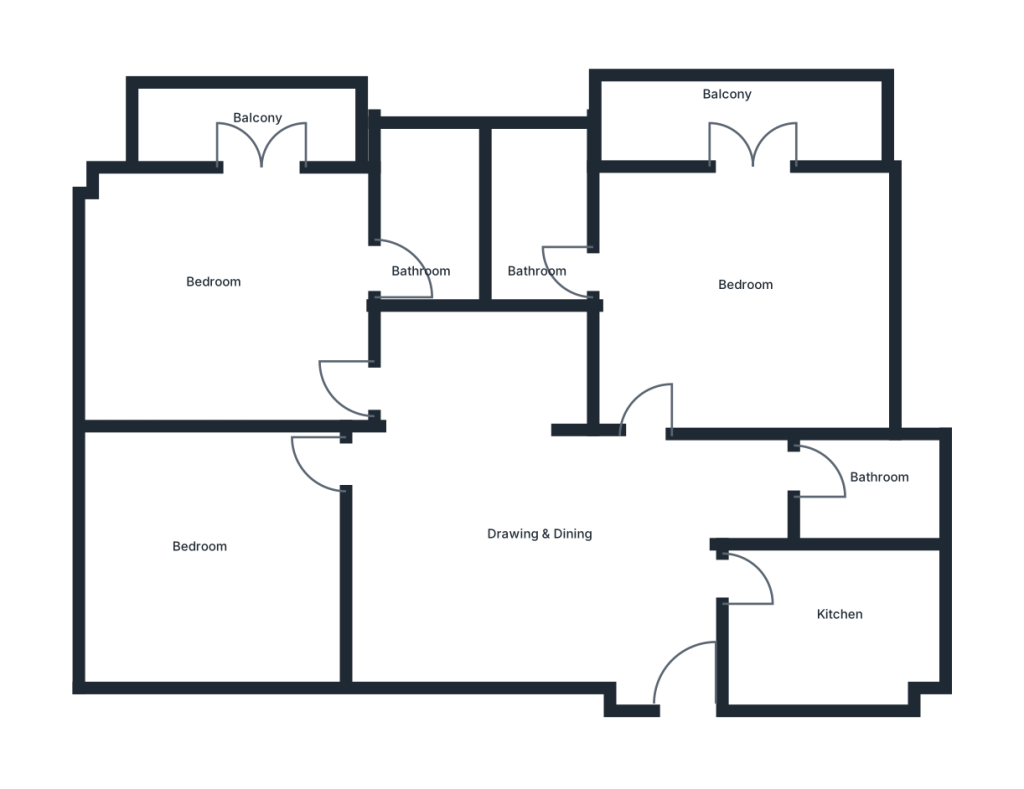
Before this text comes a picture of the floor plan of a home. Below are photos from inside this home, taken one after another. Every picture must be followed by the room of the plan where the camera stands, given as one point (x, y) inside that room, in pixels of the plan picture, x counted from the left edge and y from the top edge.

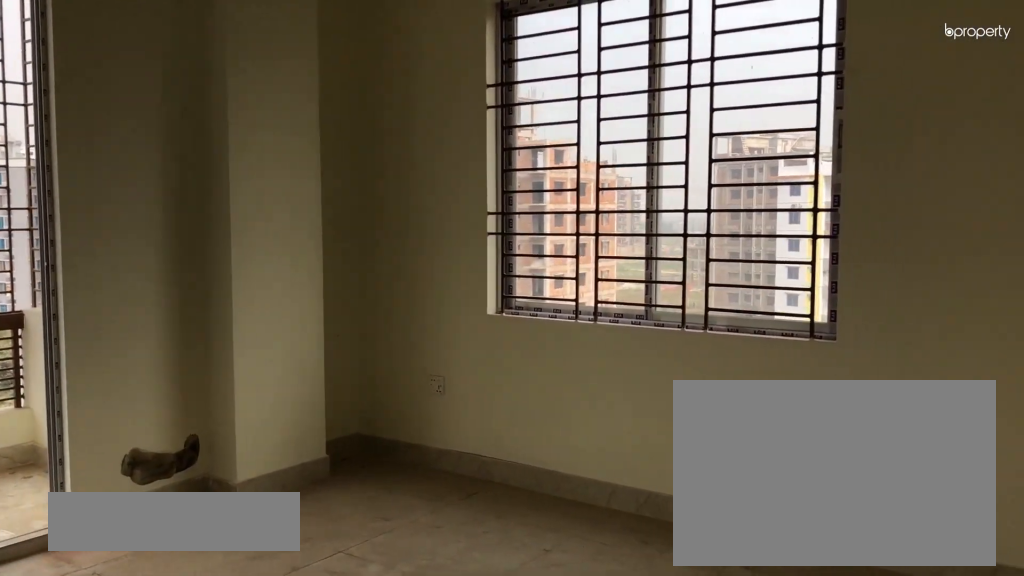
(751, 270)
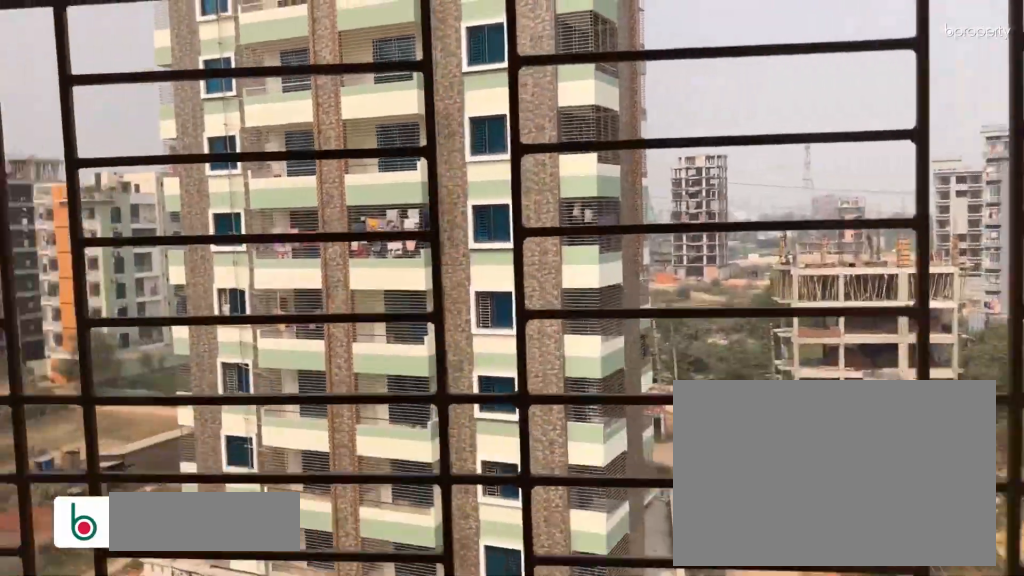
(748, 104)
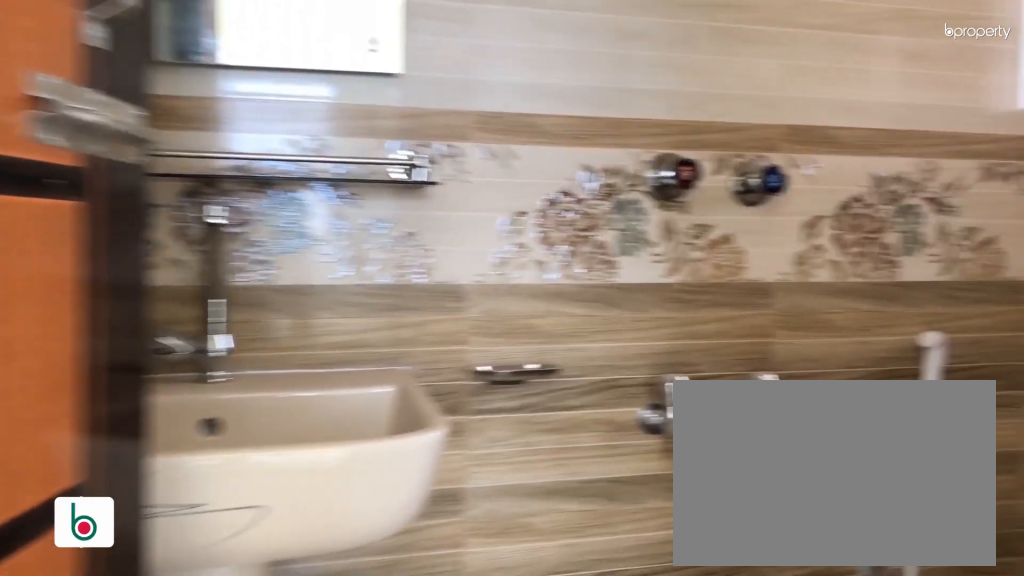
(536, 206)
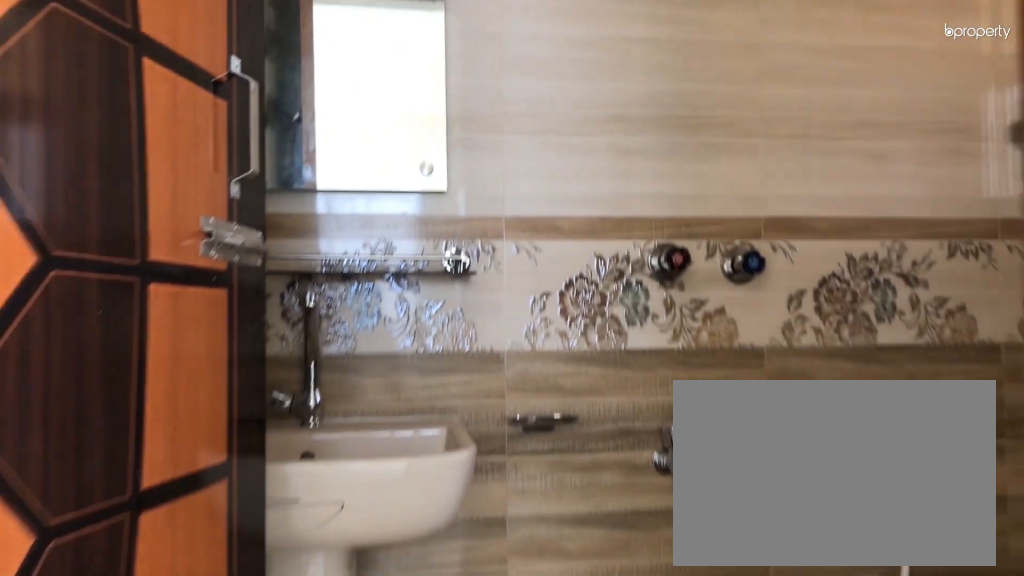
(536, 206)
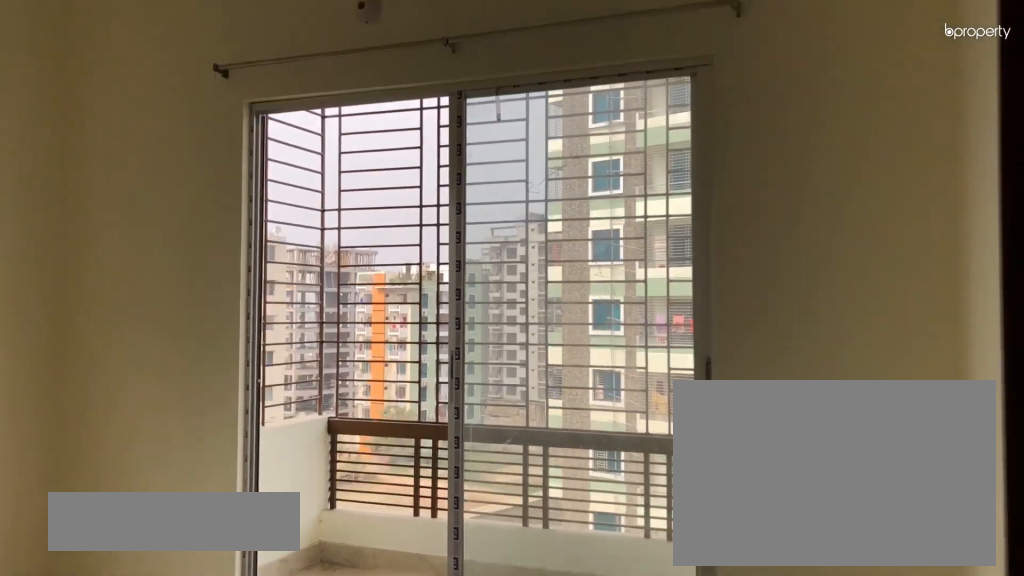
(260, 275)
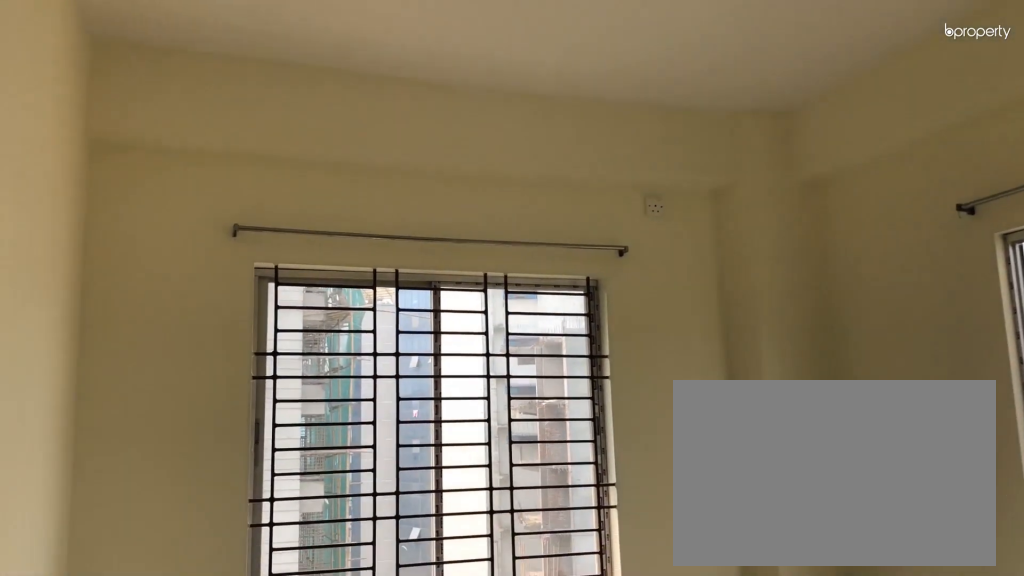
(260, 275)
